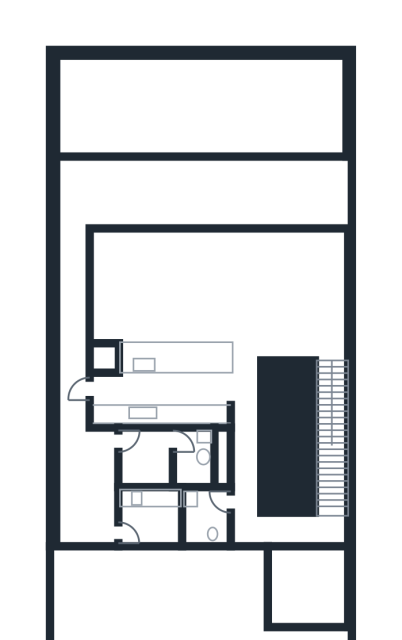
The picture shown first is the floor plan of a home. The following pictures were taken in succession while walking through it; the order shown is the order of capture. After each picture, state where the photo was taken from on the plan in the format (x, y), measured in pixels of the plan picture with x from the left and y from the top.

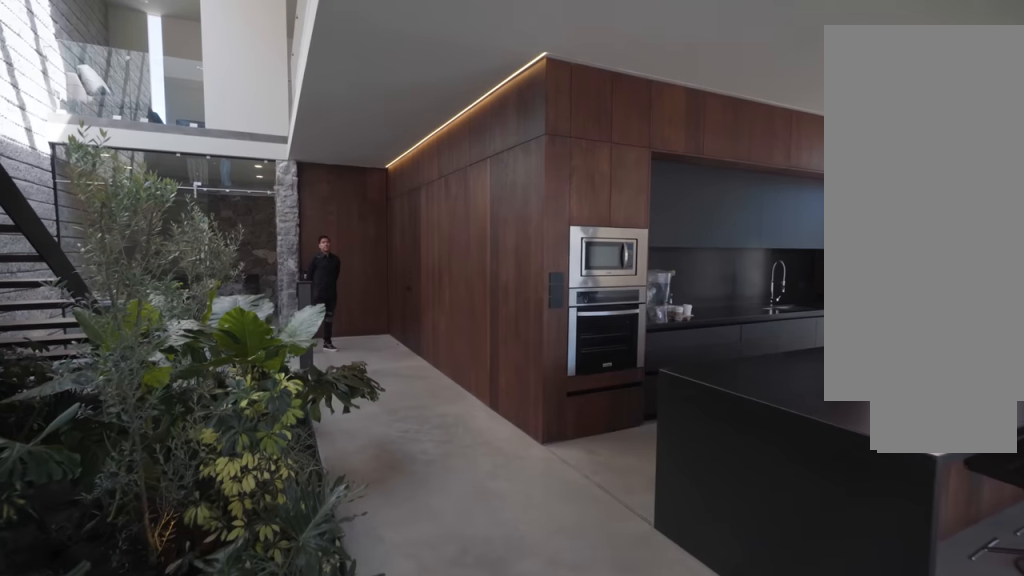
(236, 309)
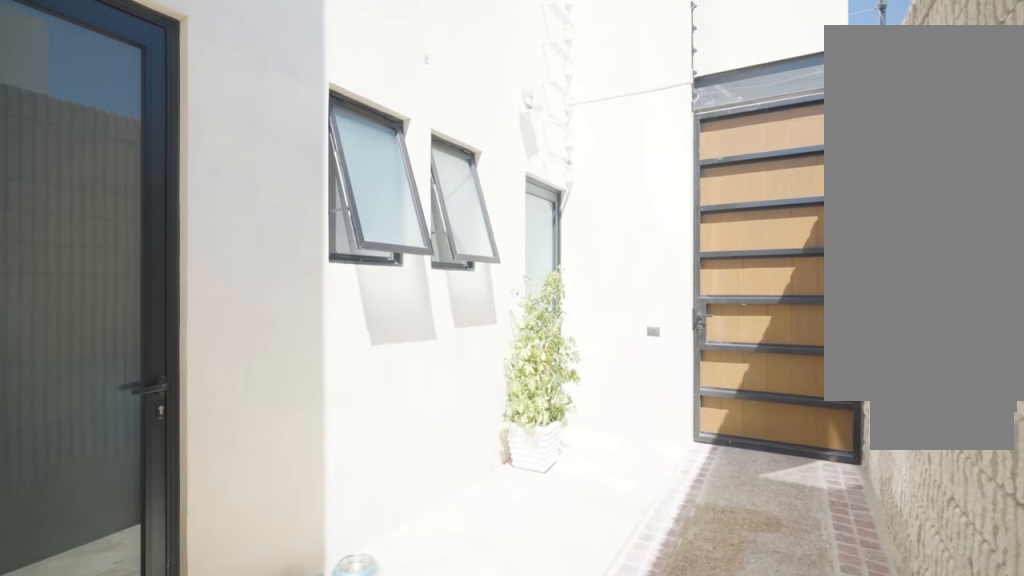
(63, 414)
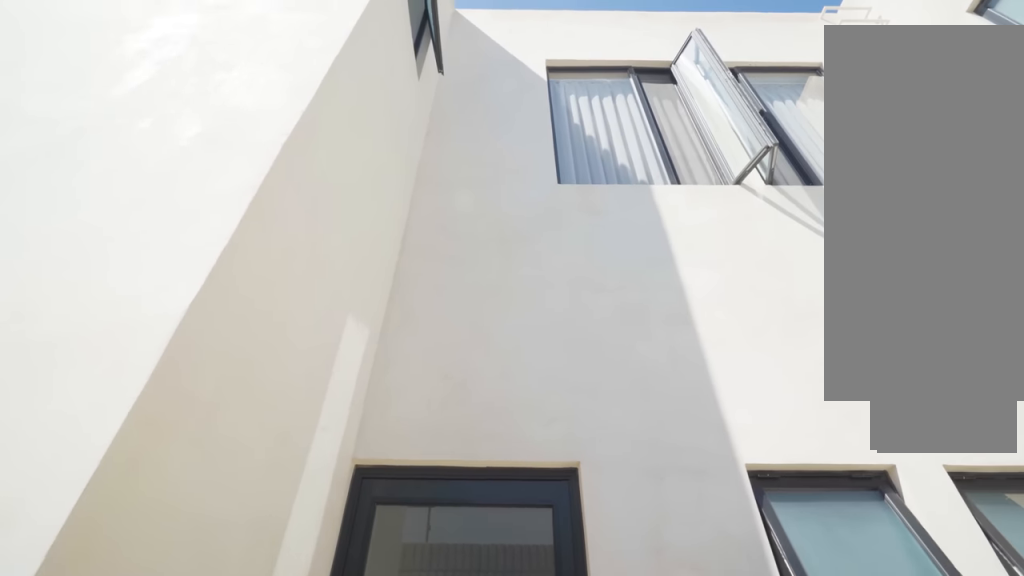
(73, 465)
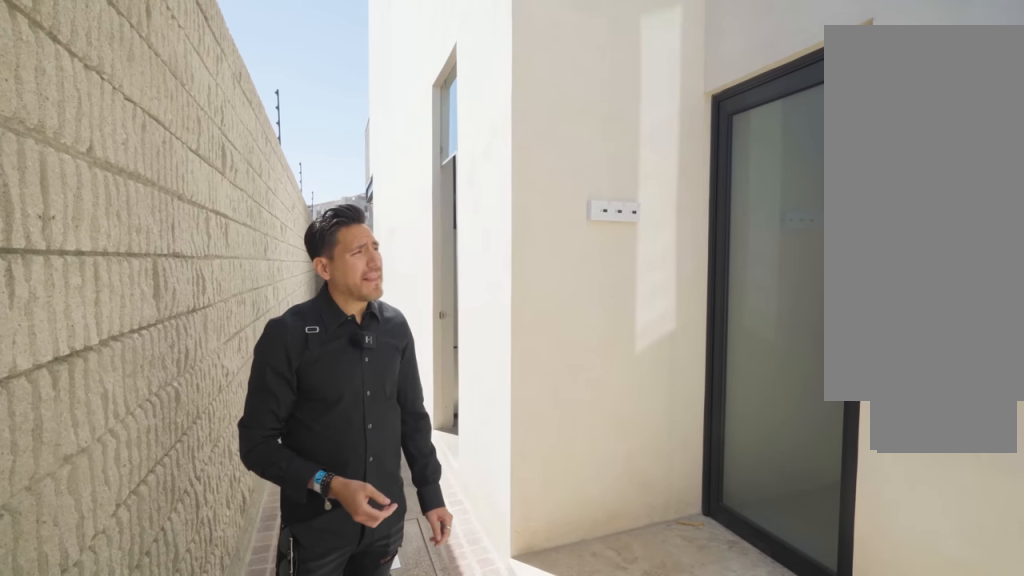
(73, 496)
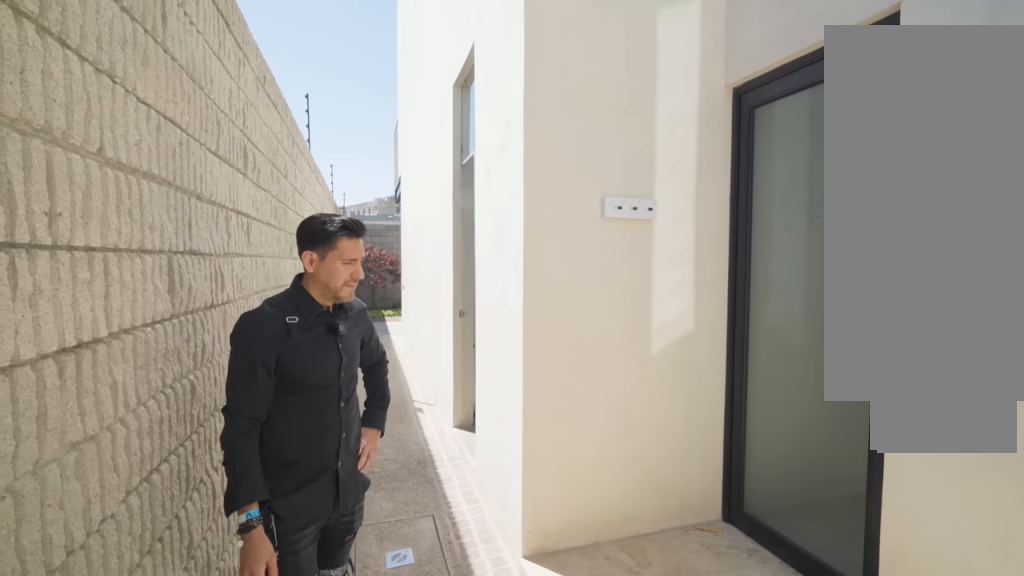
(71, 487)
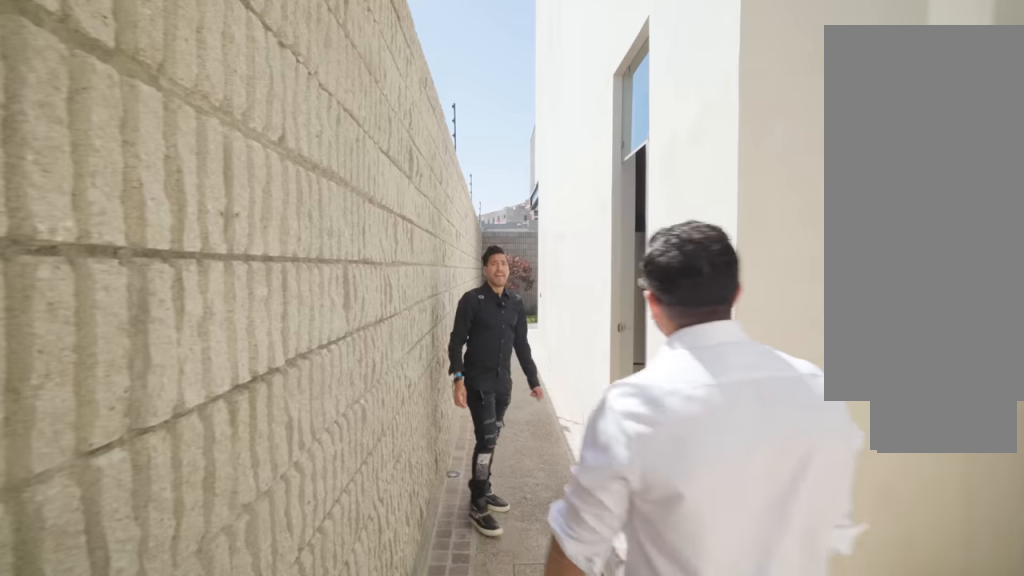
(69, 485)
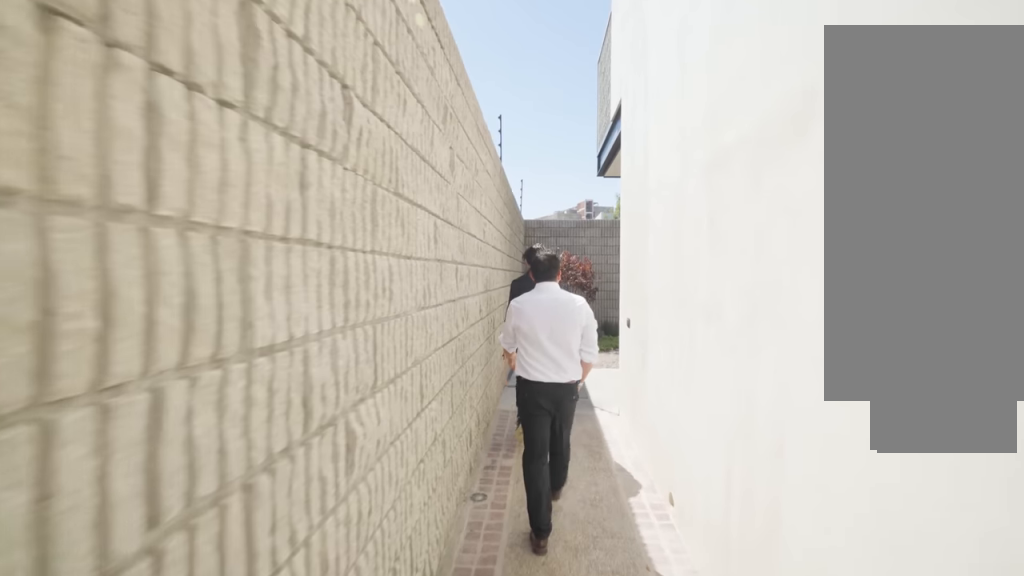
(65, 405)
